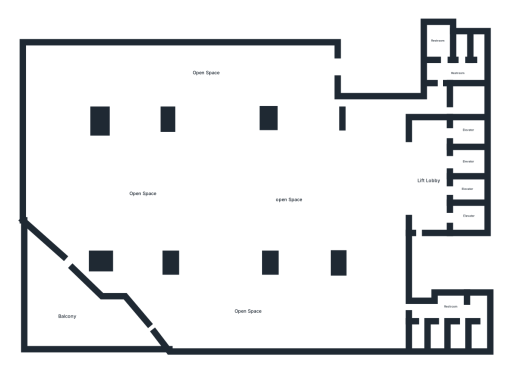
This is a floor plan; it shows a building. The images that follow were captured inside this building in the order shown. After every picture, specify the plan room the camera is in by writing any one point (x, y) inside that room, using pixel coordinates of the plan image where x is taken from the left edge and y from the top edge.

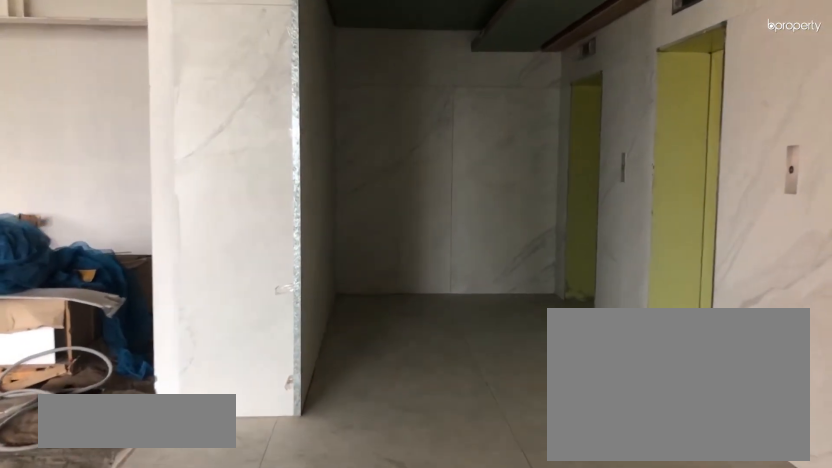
(428, 178)
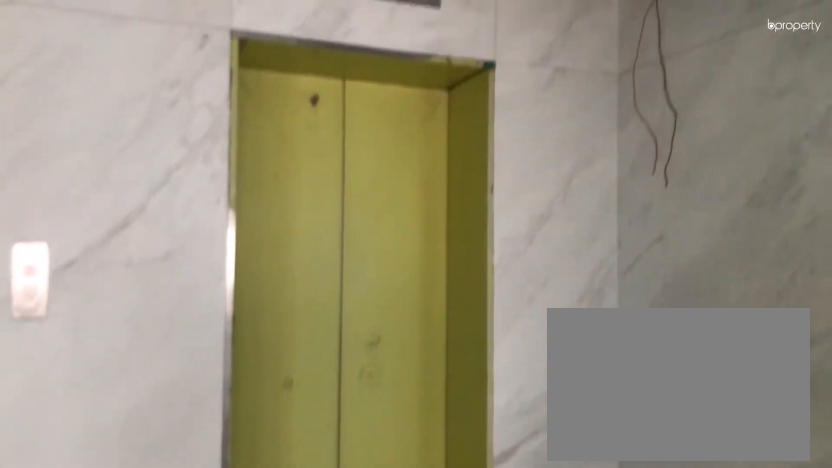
(428, 178)
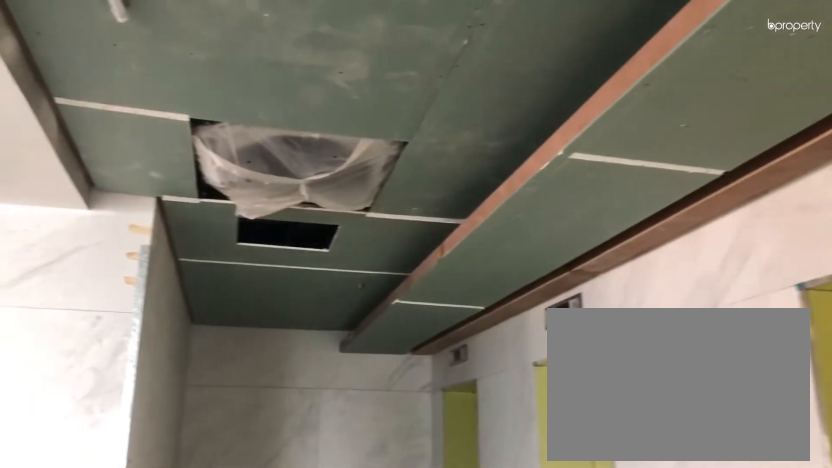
(428, 178)
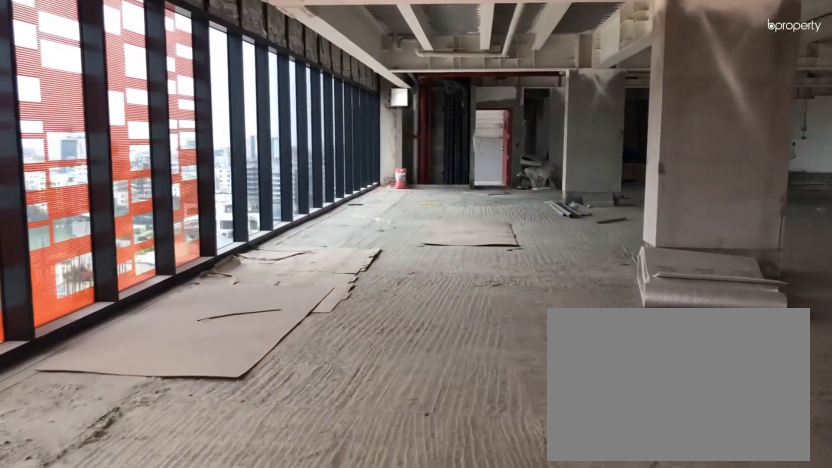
(129, 72)
